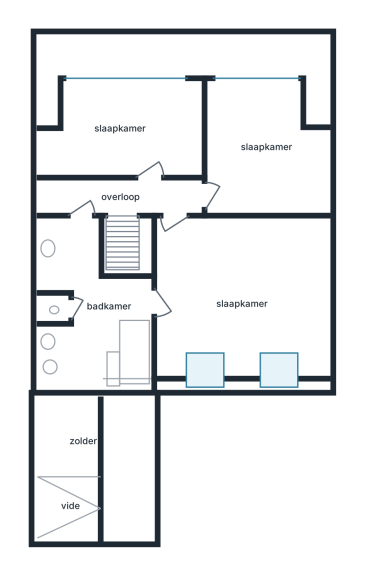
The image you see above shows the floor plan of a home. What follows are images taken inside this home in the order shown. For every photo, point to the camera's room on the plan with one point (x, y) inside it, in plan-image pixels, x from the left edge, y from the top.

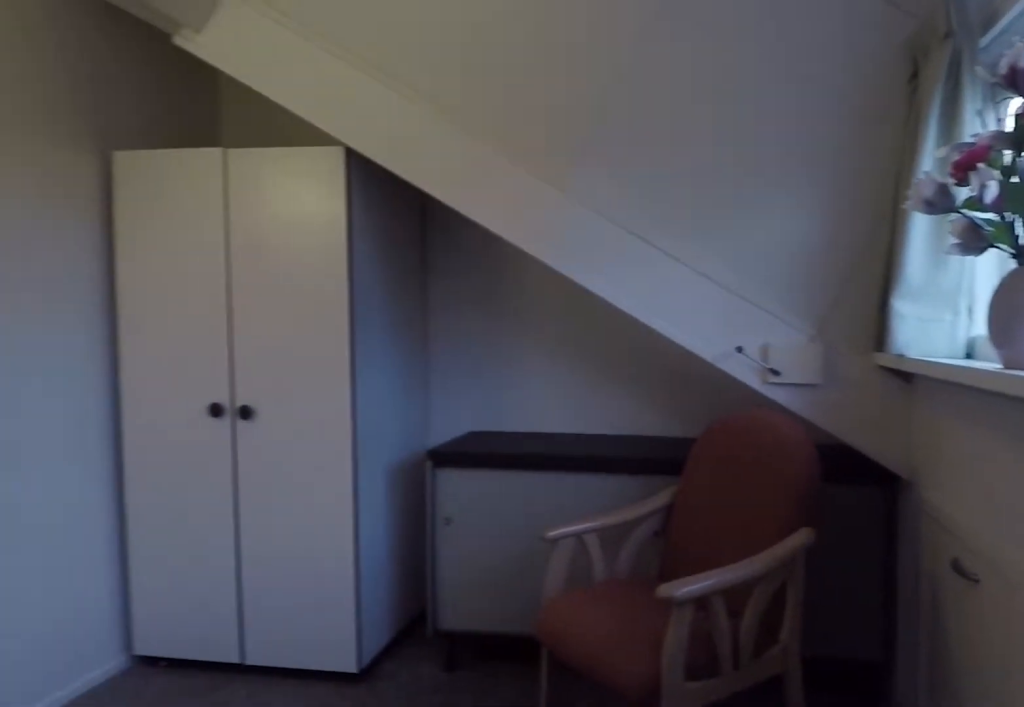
(109, 126)
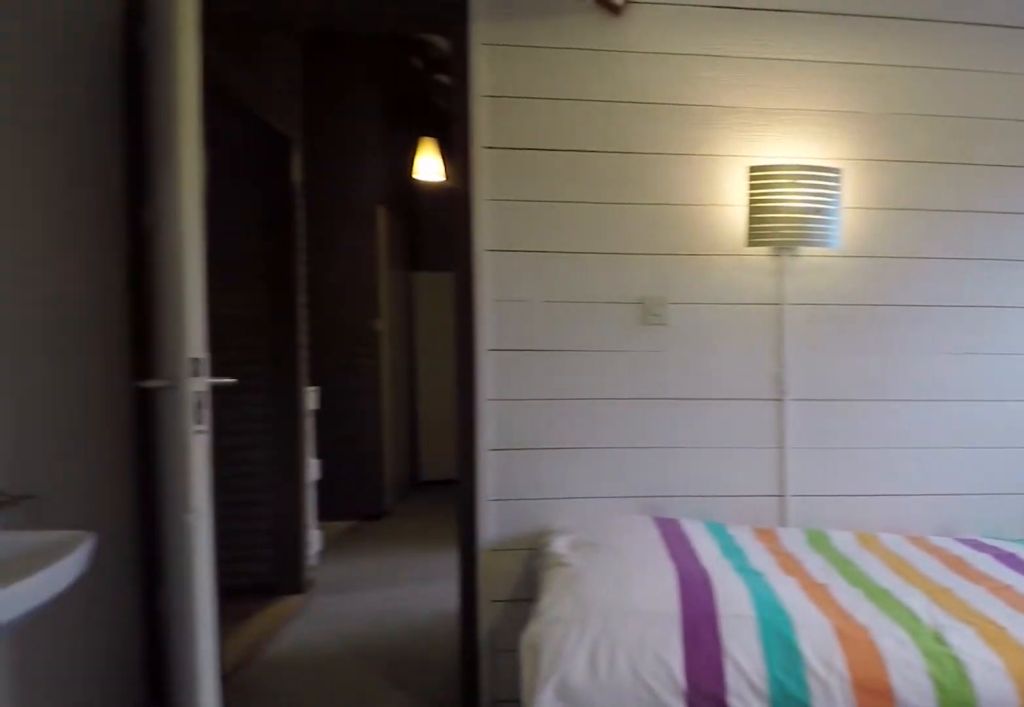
(254, 92)
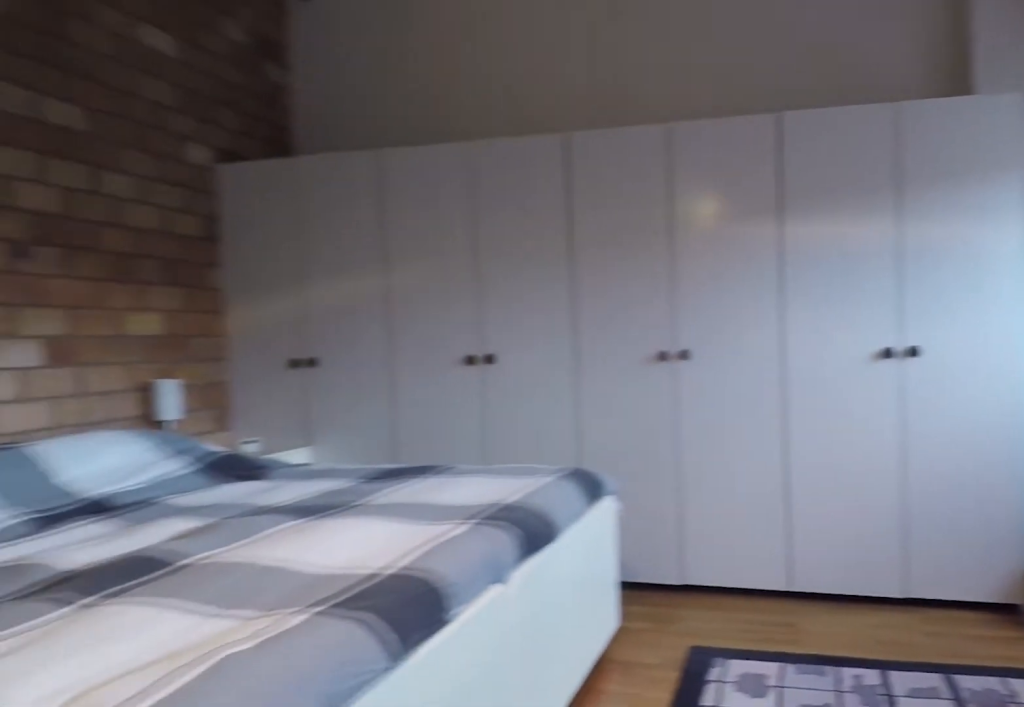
(240, 330)
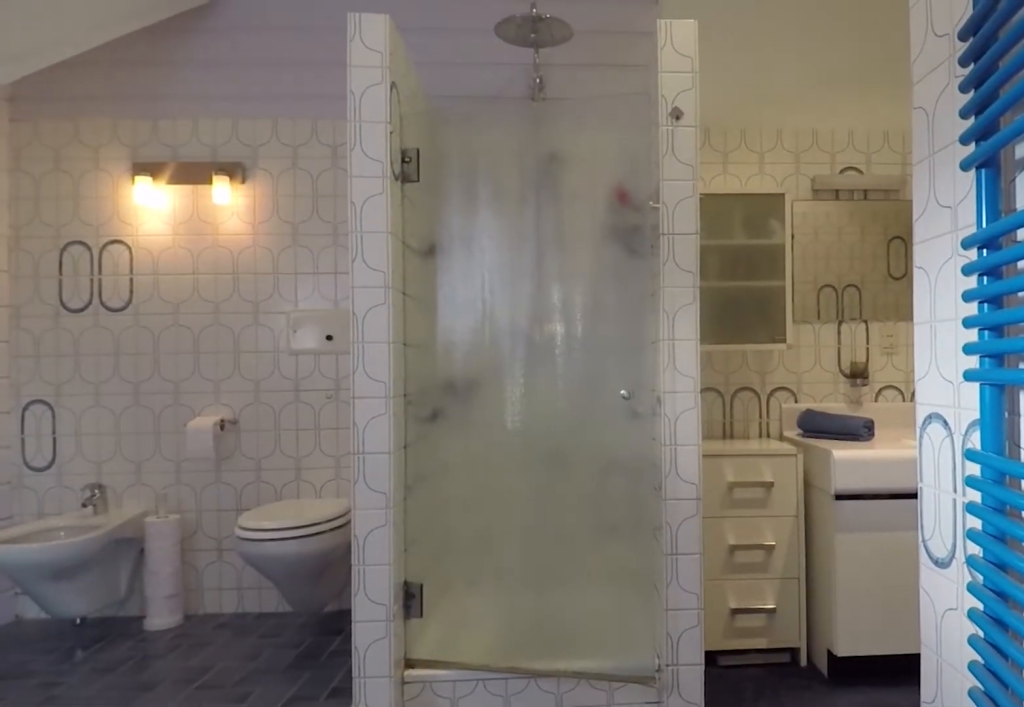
(89, 313)
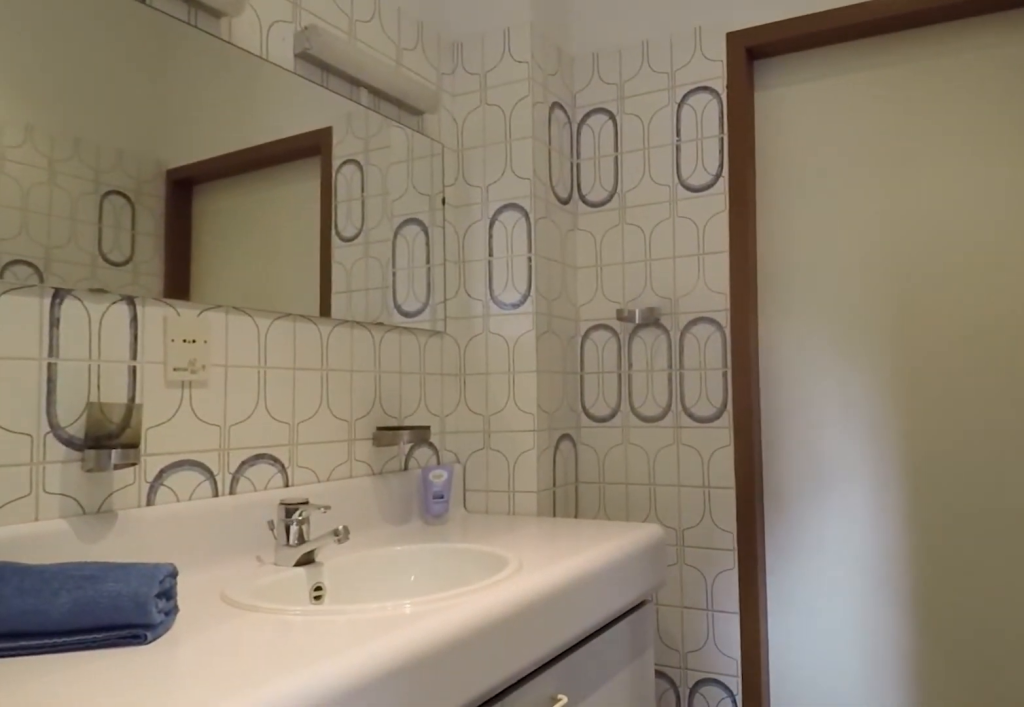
(89, 313)
